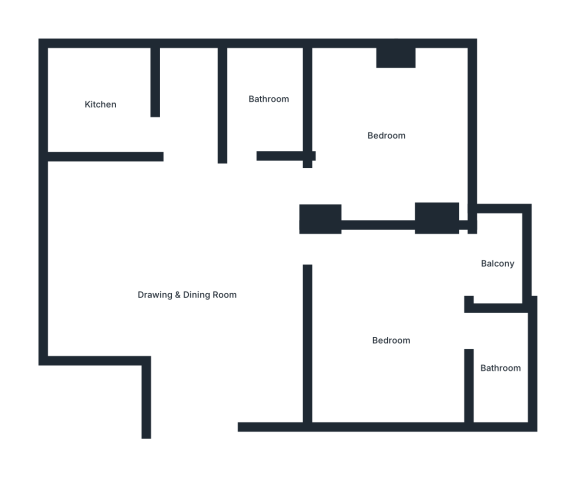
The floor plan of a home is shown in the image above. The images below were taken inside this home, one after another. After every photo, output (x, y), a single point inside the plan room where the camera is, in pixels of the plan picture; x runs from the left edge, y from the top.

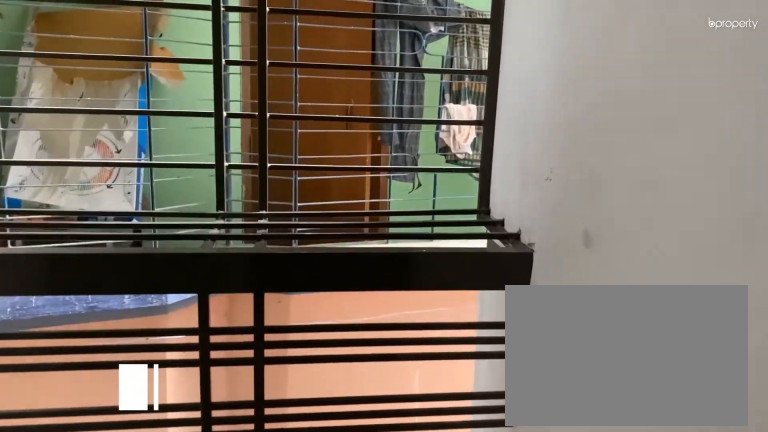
(501, 261)
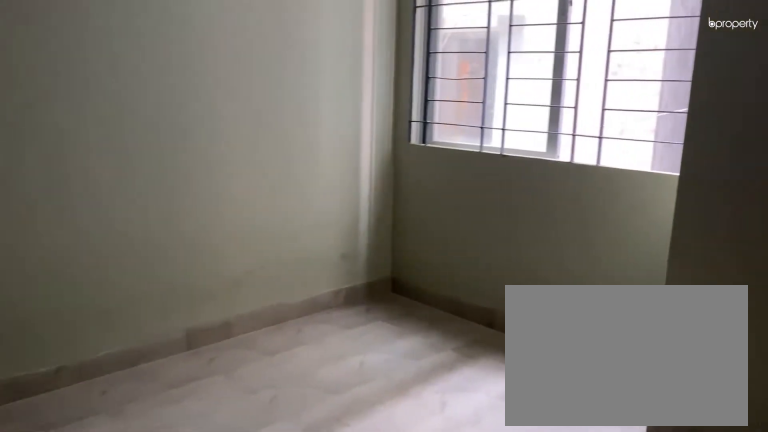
(387, 134)
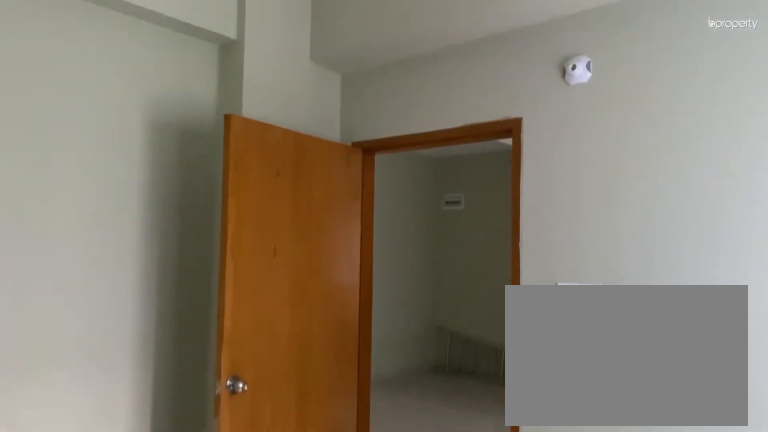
(387, 134)
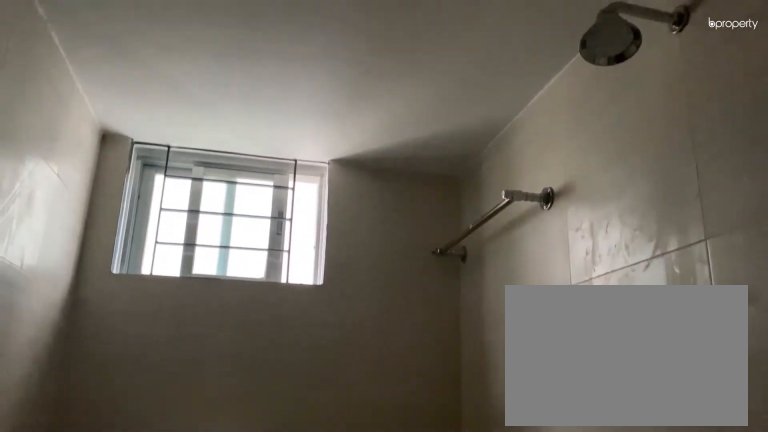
(273, 100)
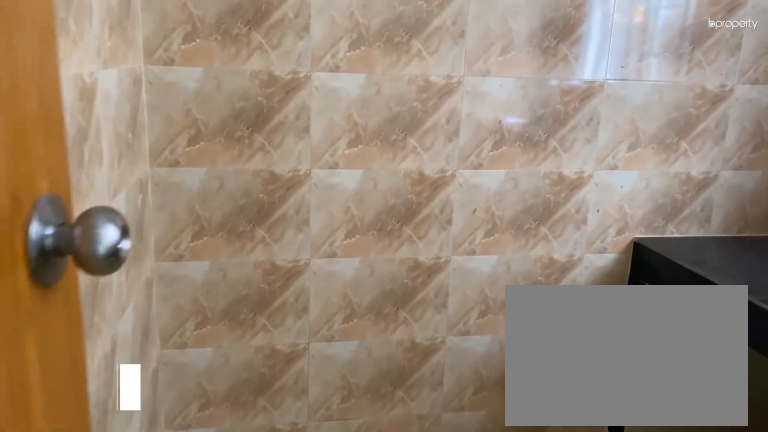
(103, 105)
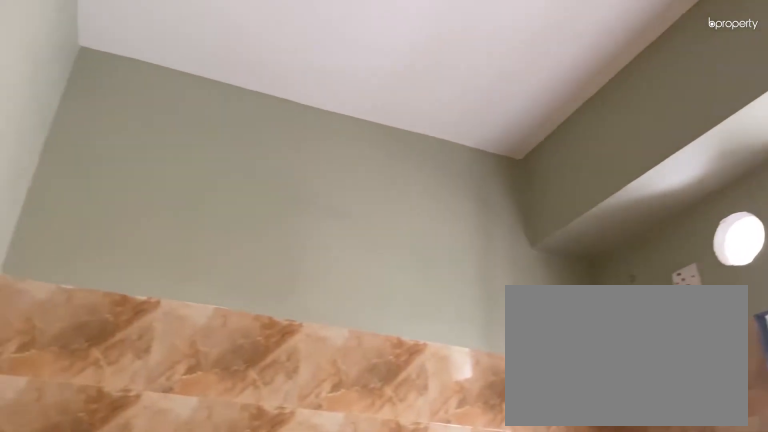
(103, 105)
